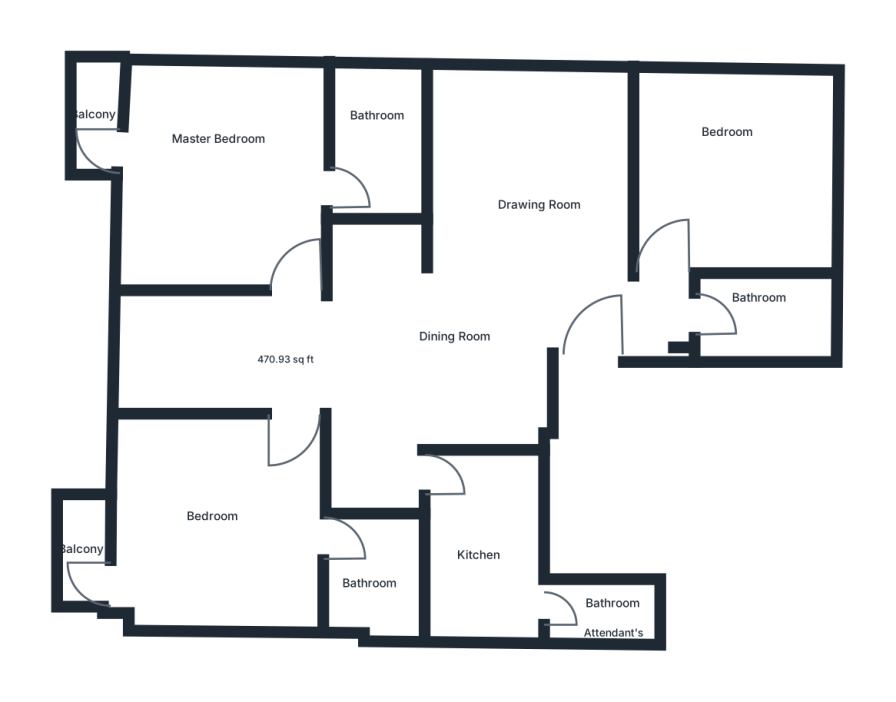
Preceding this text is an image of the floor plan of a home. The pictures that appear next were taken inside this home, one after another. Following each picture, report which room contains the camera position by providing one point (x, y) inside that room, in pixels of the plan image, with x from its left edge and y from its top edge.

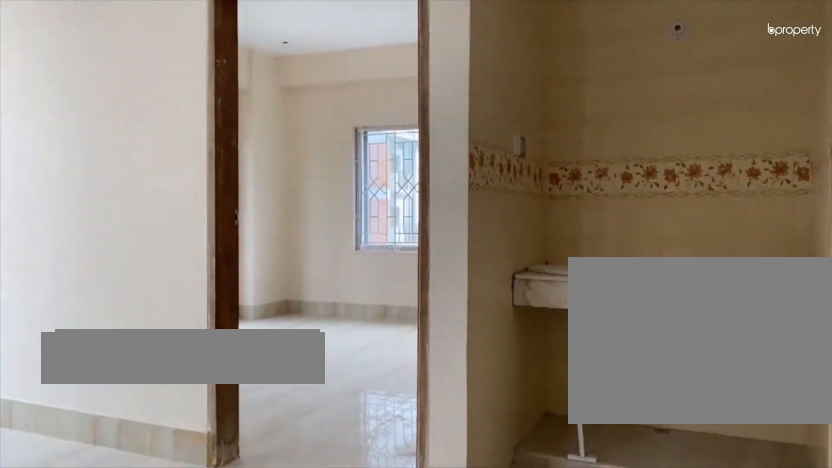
(505, 283)
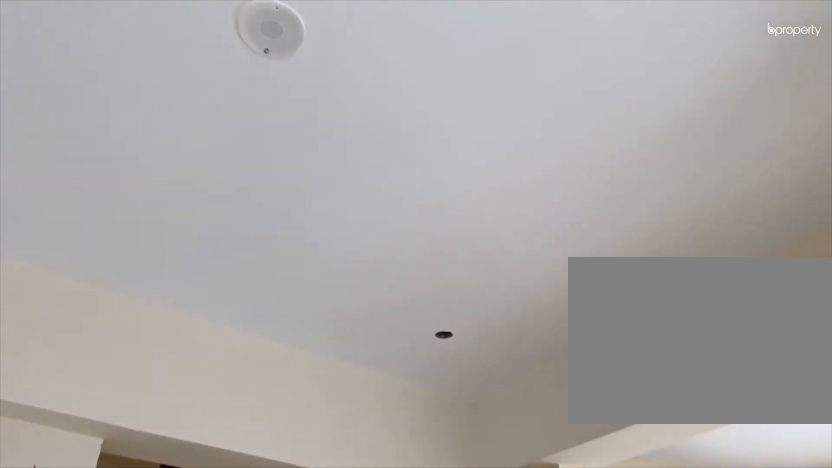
(505, 283)
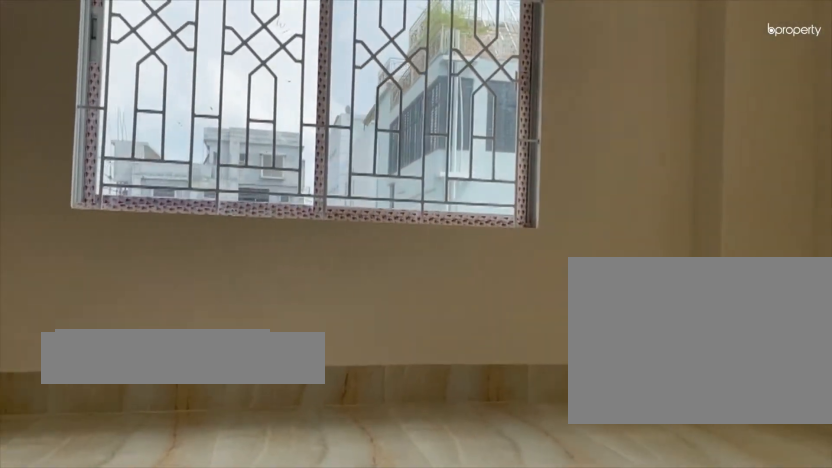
(747, 178)
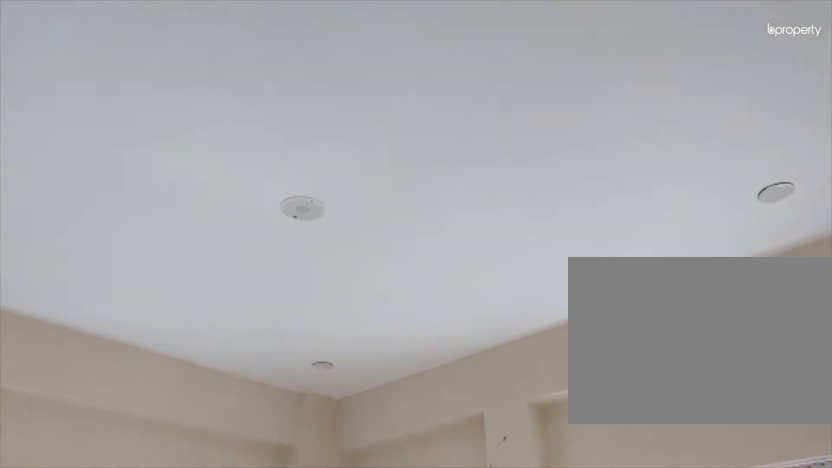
(747, 178)
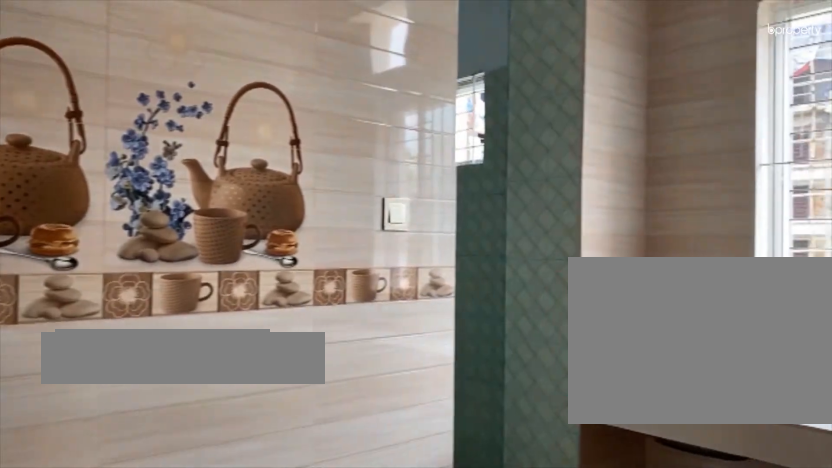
(482, 557)
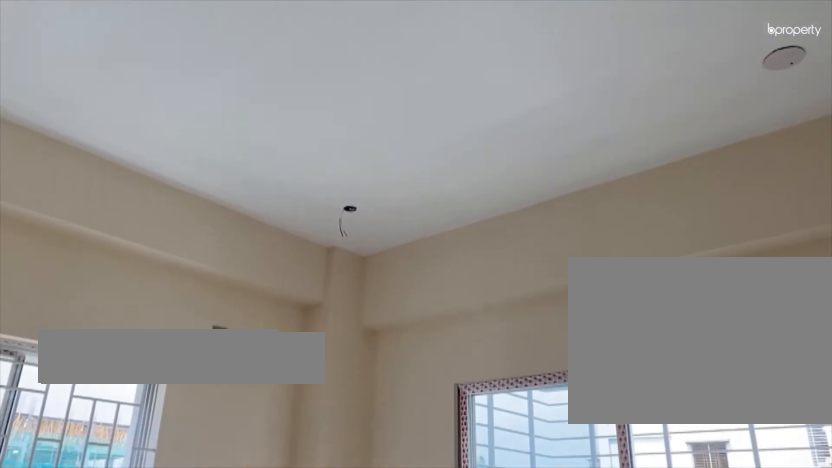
(223, 515)
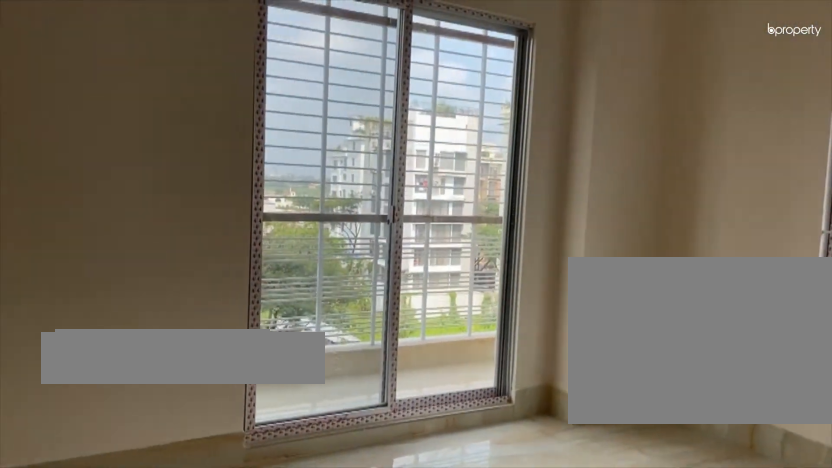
(222, 178)
